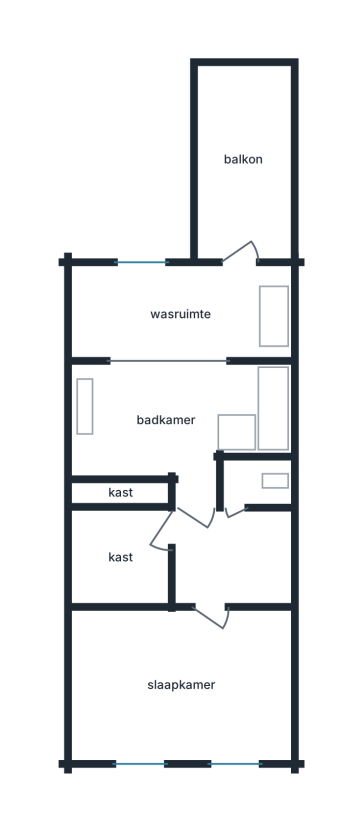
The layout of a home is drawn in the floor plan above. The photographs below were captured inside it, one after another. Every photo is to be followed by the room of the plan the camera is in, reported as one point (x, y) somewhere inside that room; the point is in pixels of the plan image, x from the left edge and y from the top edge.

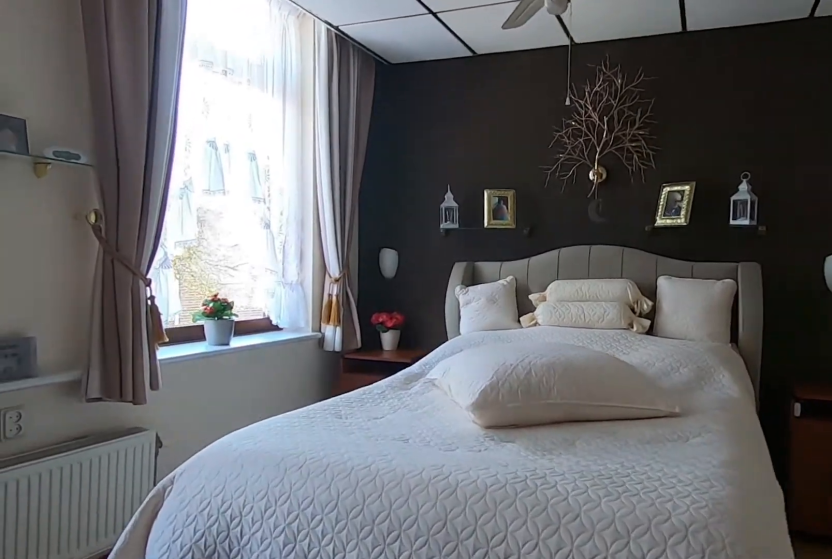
(179, 688)
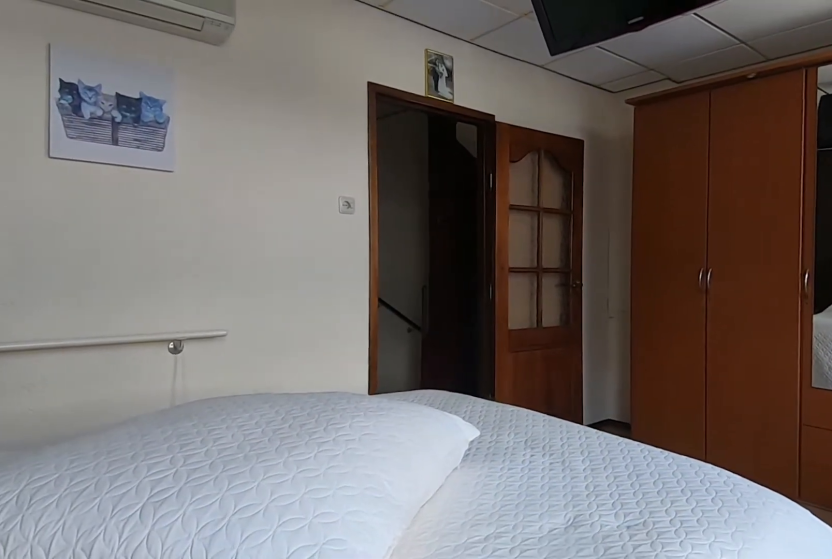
(179, 688)
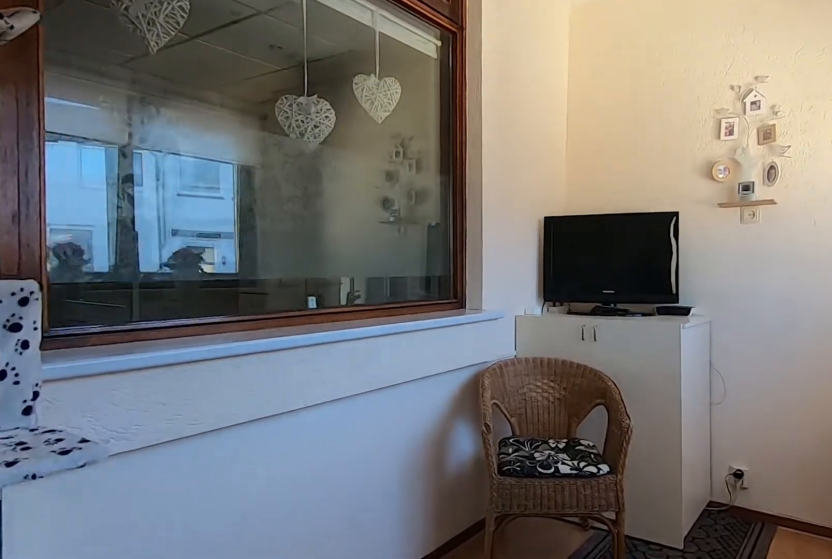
(156, 312)
